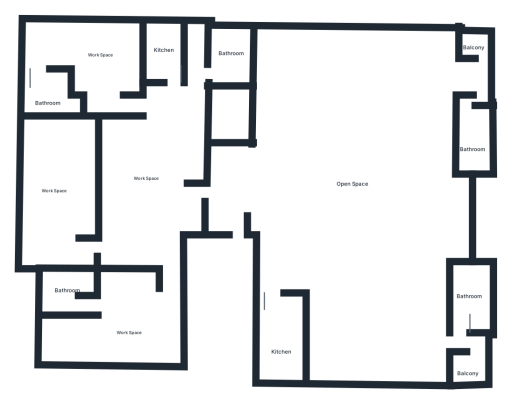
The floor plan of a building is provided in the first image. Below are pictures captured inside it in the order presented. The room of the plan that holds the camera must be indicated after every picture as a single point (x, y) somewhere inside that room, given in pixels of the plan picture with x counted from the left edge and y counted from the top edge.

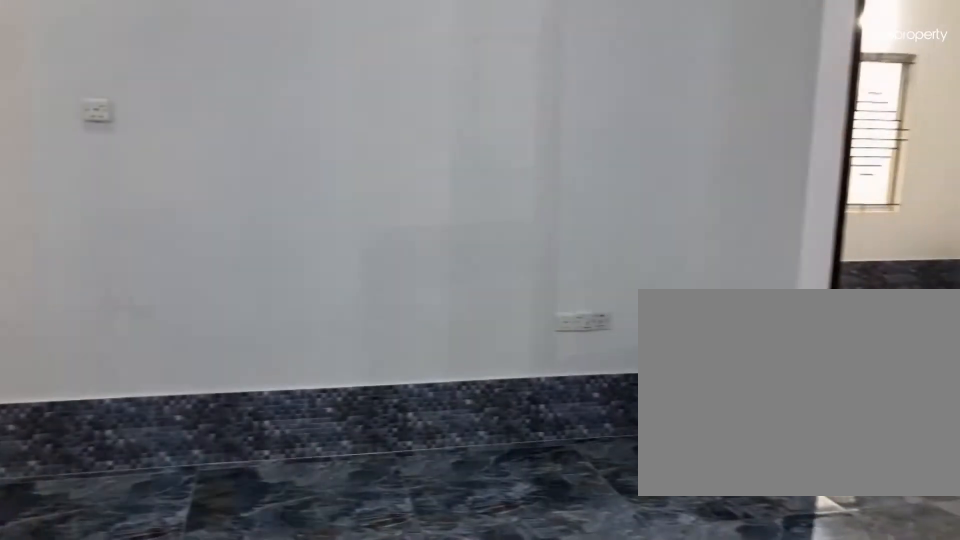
(155, 166)
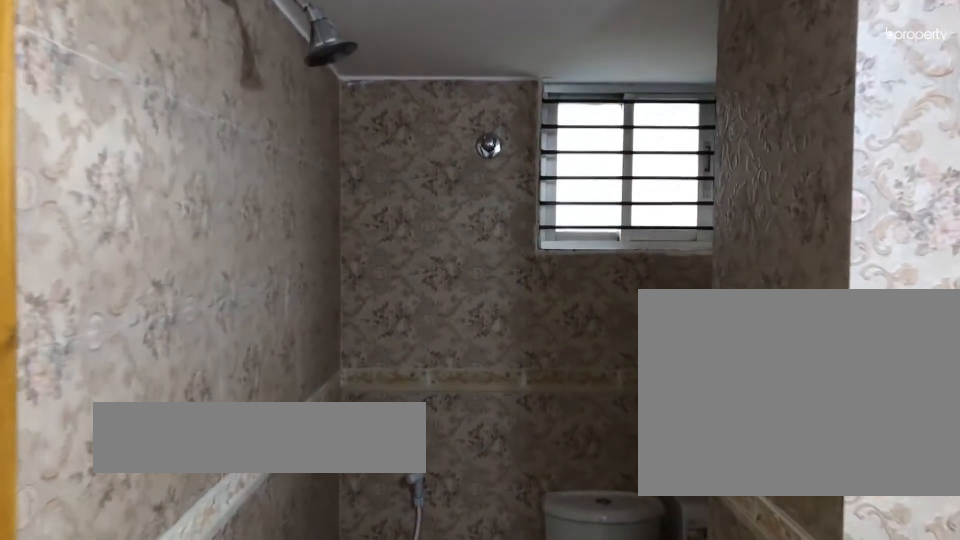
(64, 295)
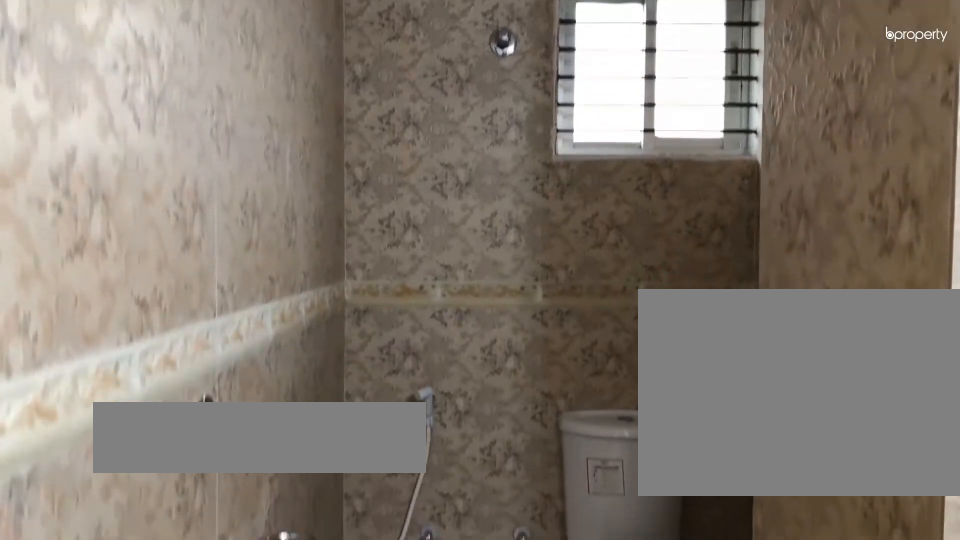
(64, 295)
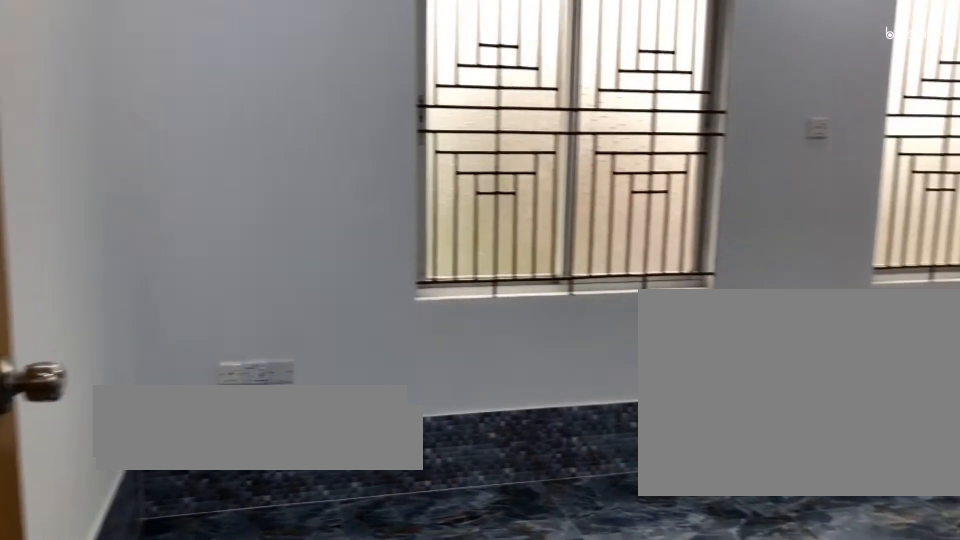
(66, 181)
